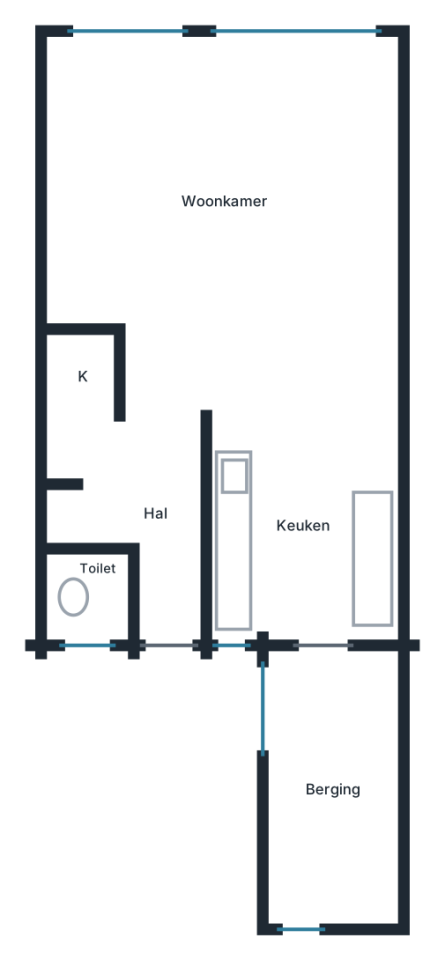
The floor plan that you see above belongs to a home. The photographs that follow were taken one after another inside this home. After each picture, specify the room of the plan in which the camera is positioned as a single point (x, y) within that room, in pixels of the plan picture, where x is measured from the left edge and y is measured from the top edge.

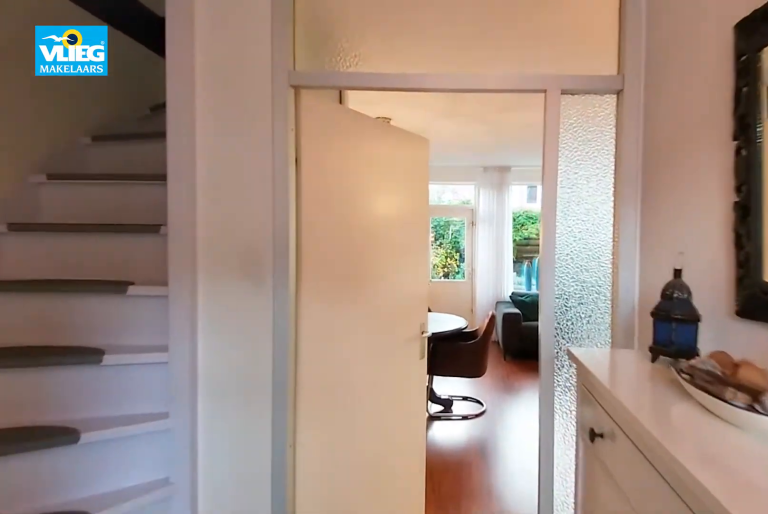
(154, 519)
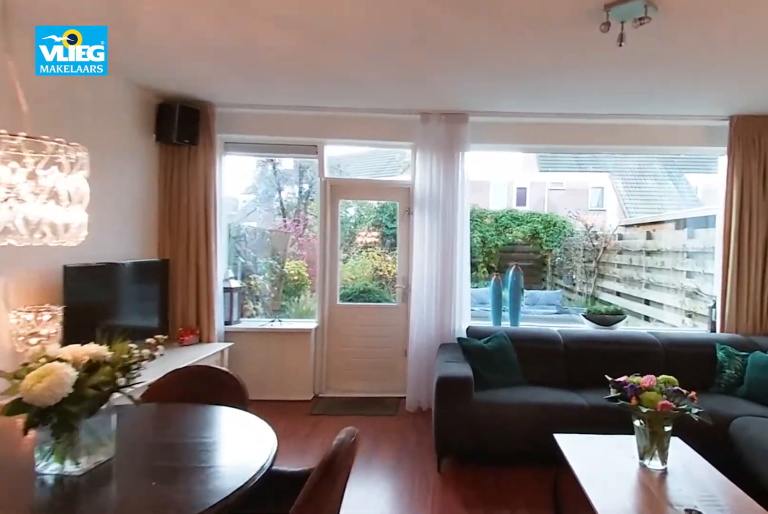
(215, 133)
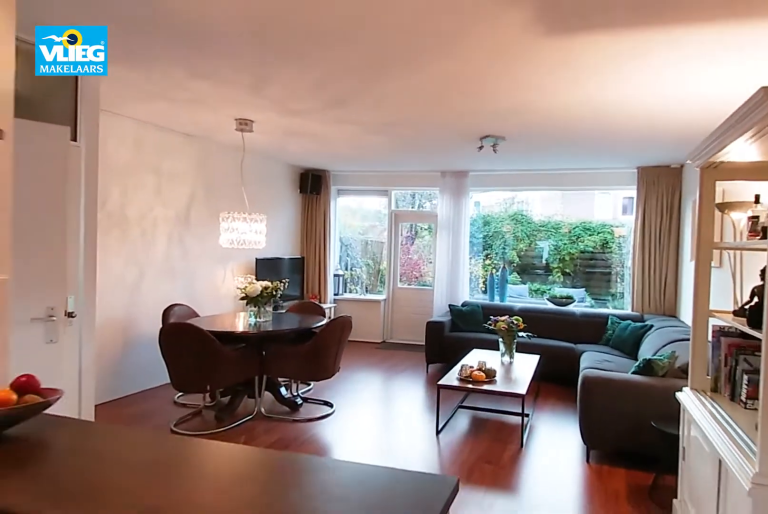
(303, 528)
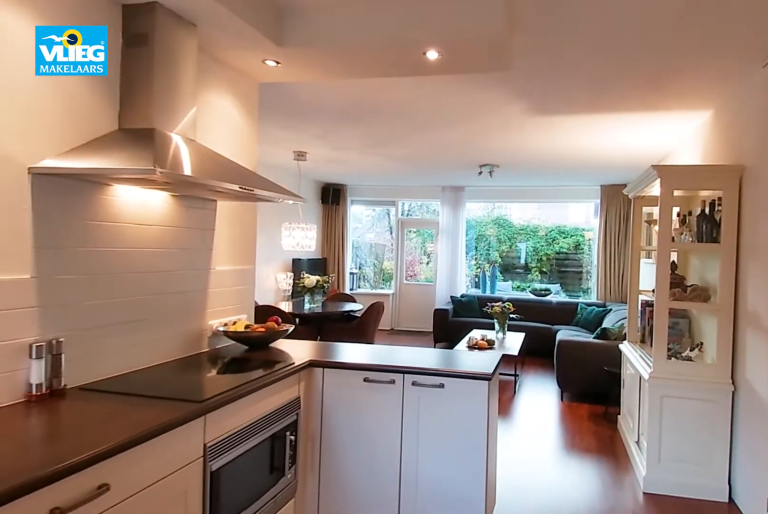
(303, 528)
